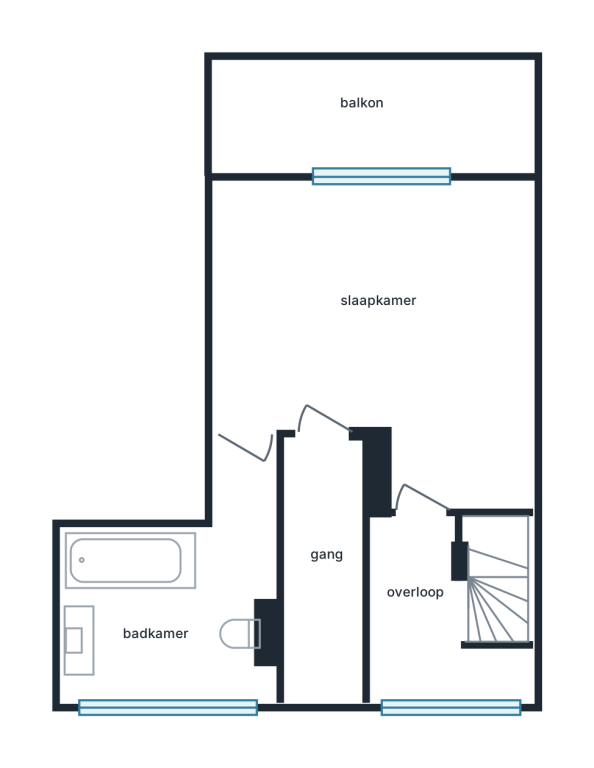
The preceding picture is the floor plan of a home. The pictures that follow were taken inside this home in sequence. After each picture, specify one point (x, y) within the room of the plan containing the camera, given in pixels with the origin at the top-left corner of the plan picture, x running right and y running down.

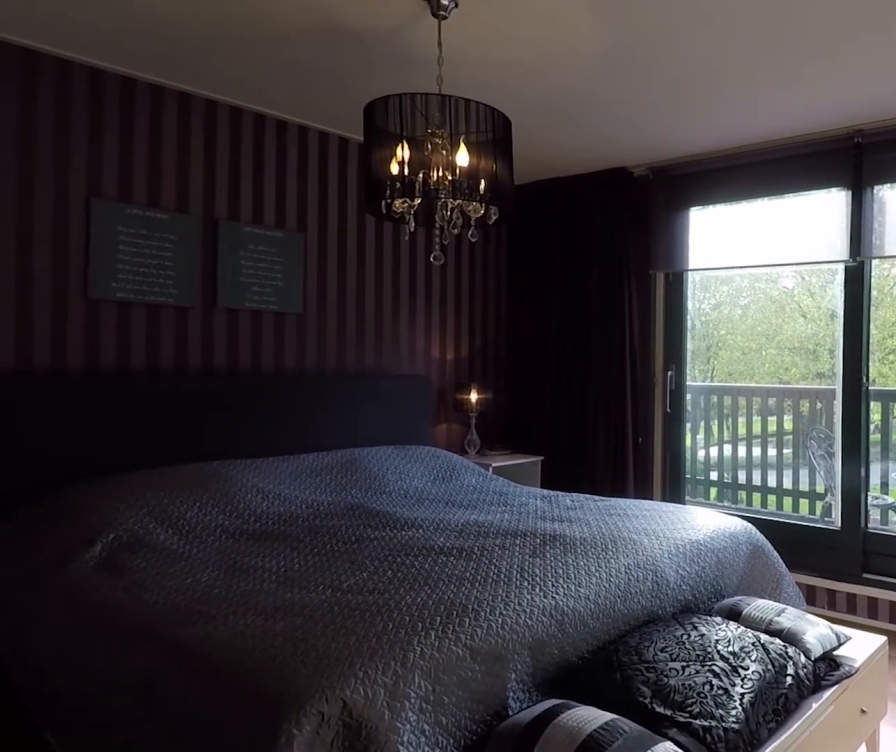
(357, 307)
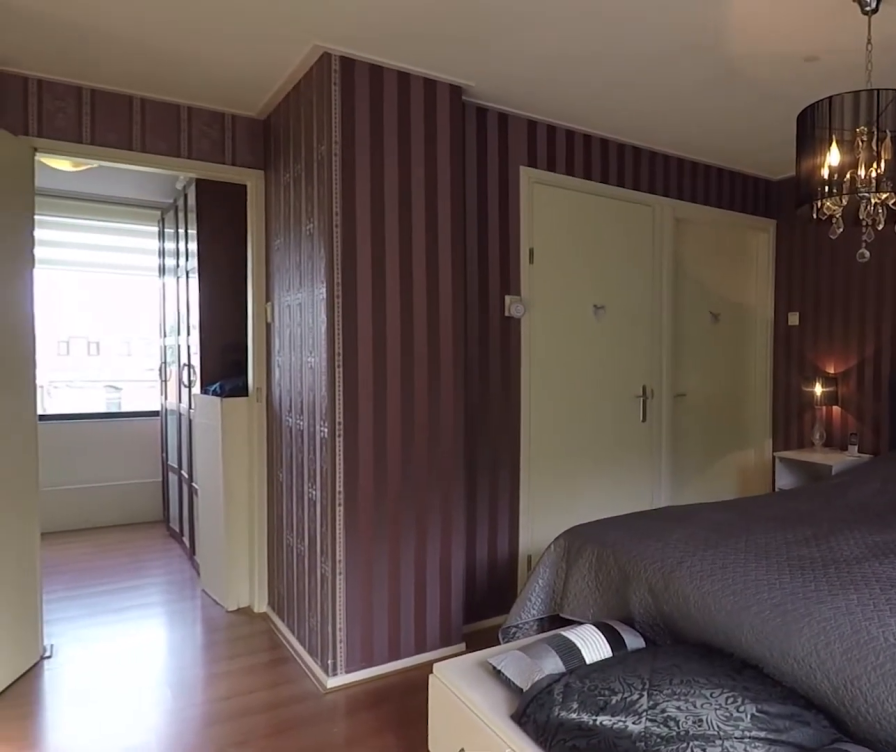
(357, 307)
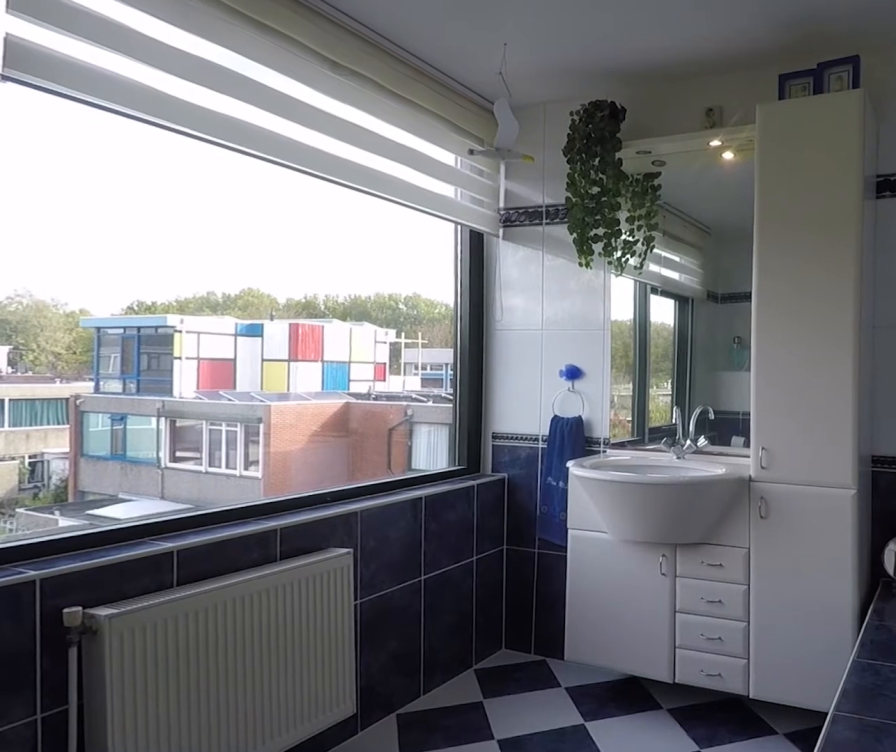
(247, 483)
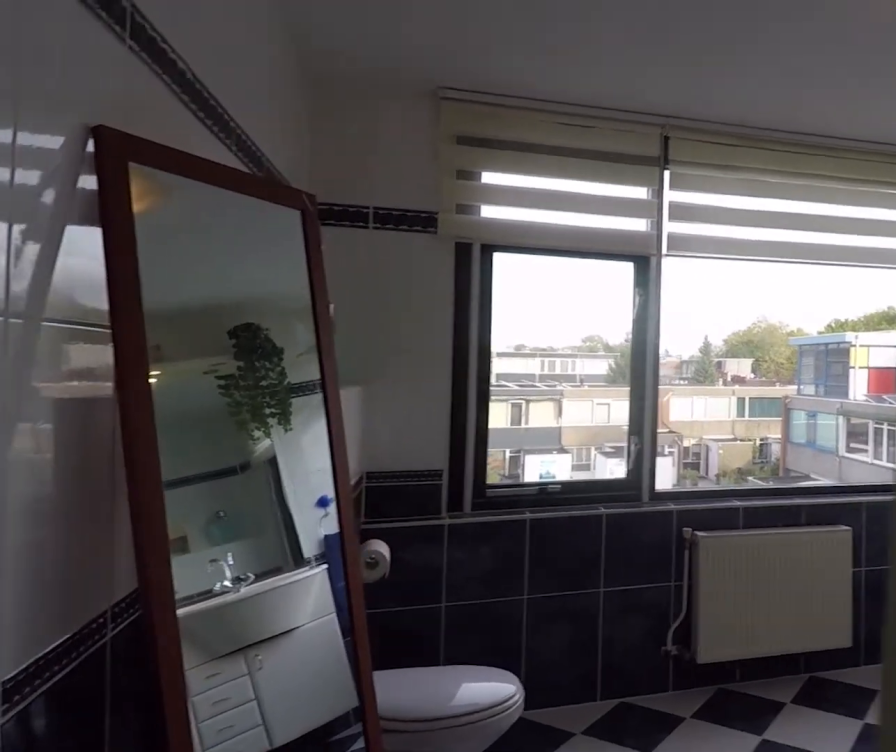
(104, 641)
